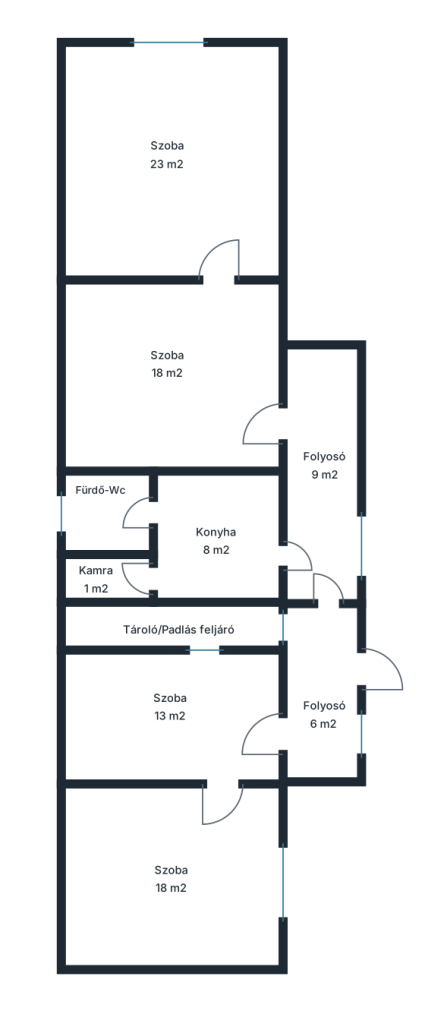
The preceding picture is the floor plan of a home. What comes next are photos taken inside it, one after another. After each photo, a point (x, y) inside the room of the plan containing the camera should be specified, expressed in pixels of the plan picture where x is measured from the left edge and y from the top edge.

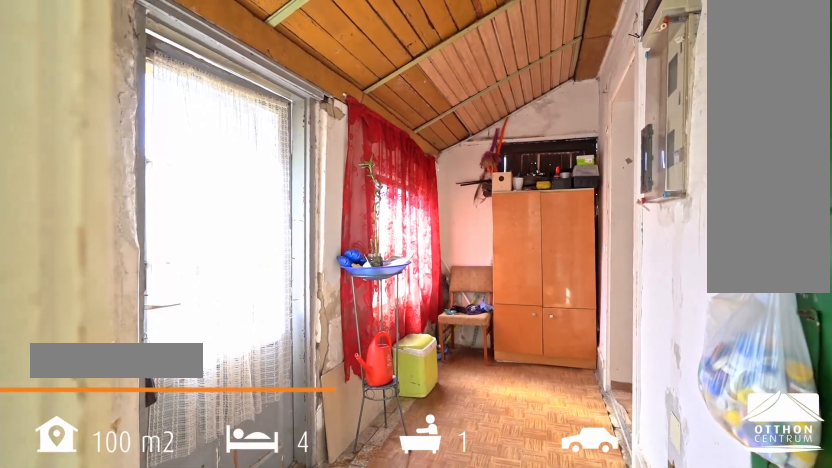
(322, 644)
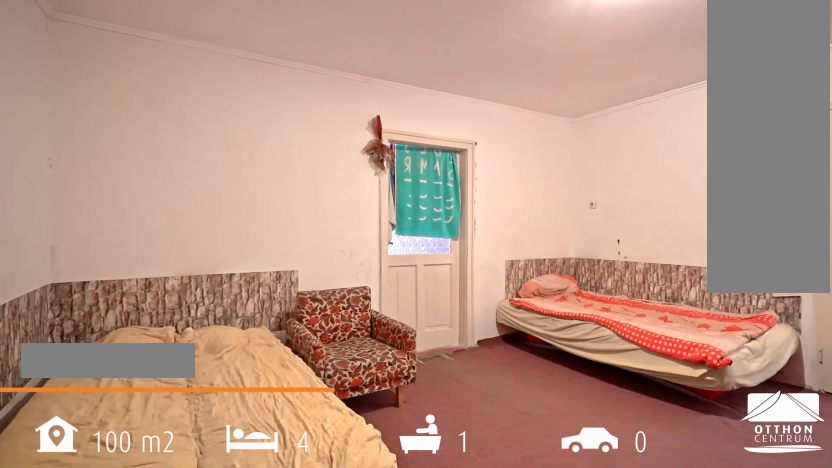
(174, 384)
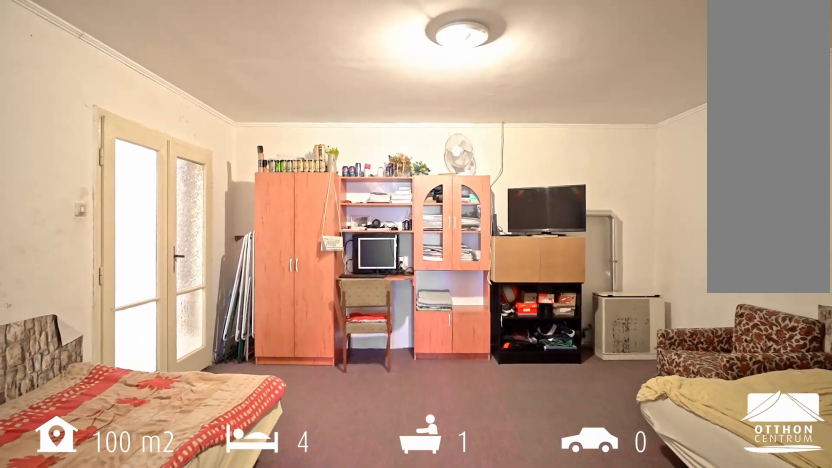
(174, 384)
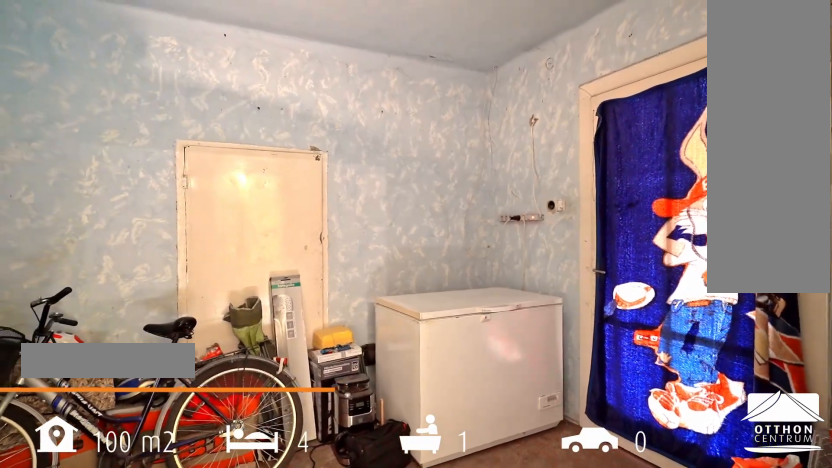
(160, 724)
